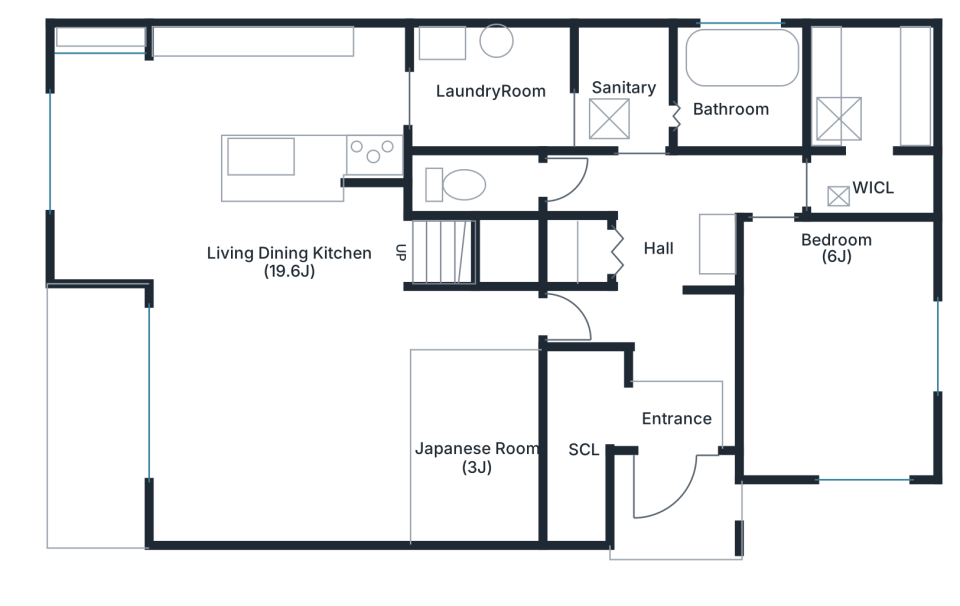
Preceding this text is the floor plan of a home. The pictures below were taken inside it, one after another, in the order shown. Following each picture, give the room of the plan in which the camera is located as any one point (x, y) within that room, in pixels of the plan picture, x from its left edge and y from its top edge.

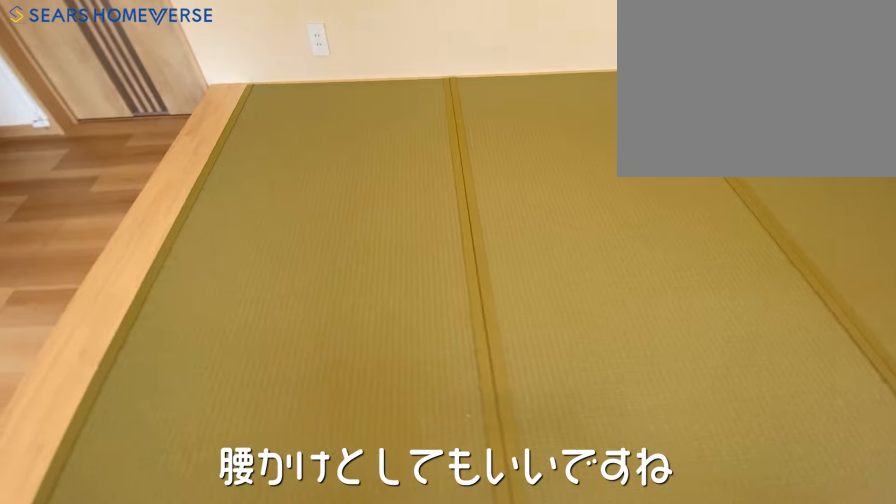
(480, 449)
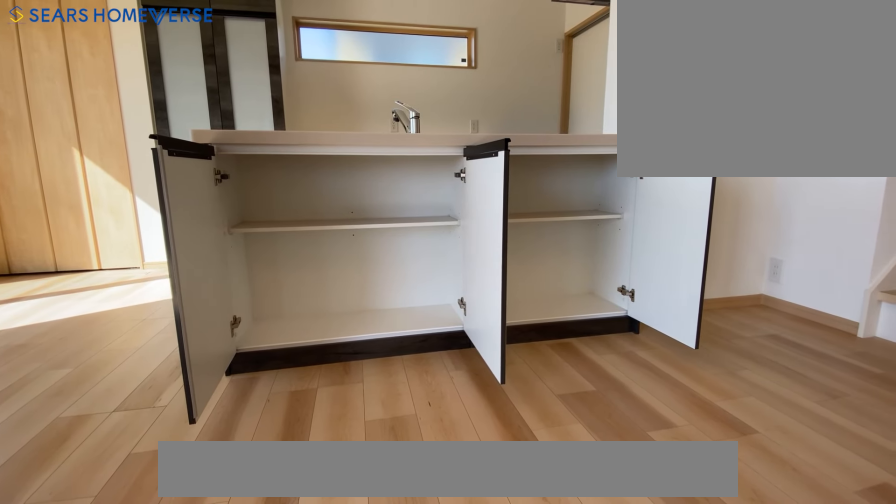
(289, 95)
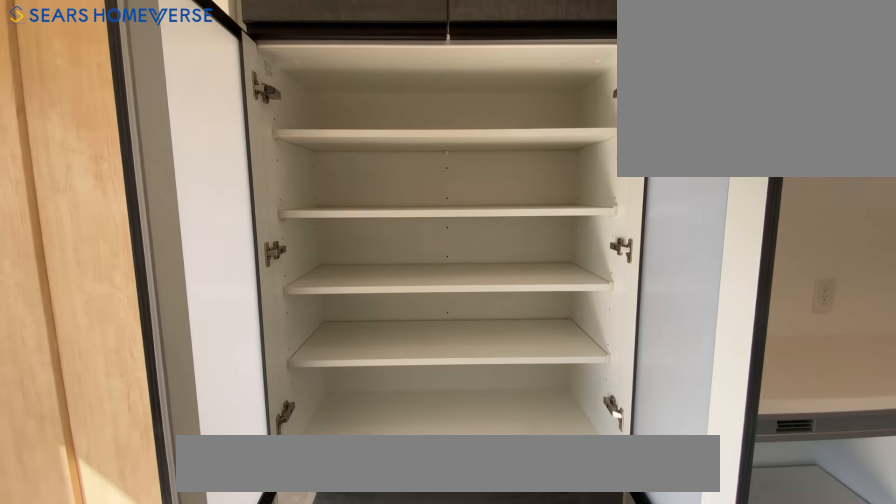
(289, 95)
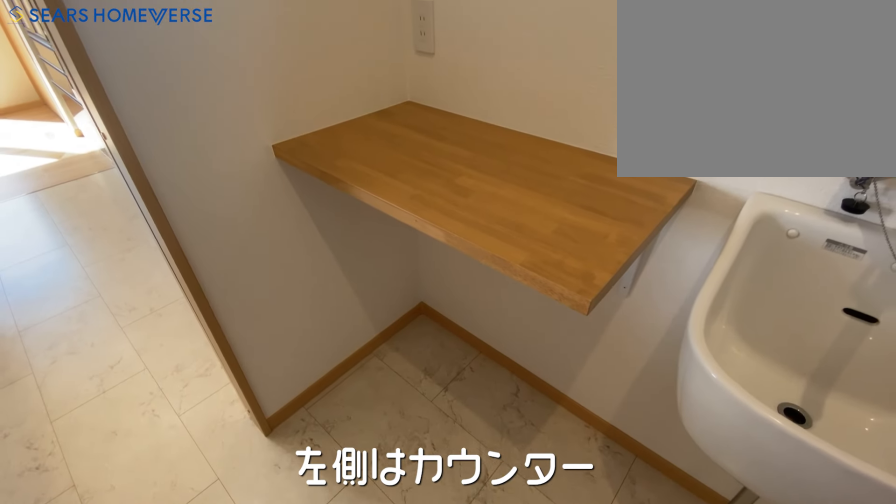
(494, 98)
